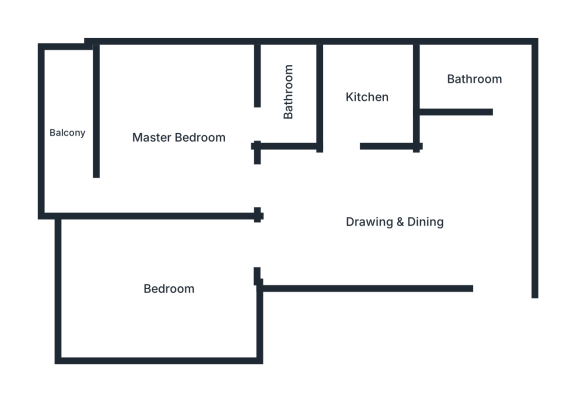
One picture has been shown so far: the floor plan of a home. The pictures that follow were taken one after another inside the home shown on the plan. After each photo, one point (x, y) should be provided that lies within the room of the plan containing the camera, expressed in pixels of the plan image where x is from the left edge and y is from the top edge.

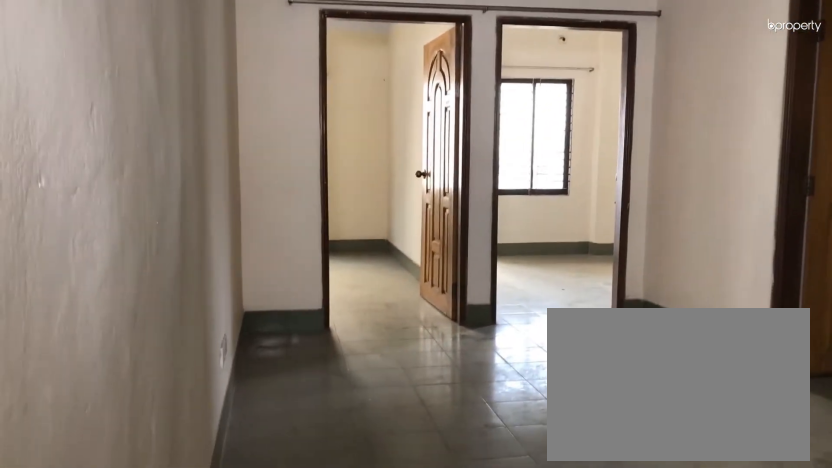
(395, 226)
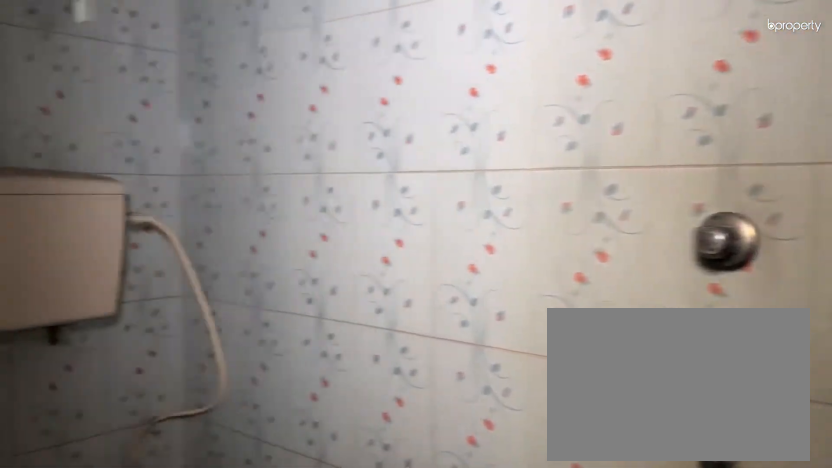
(473, 79)
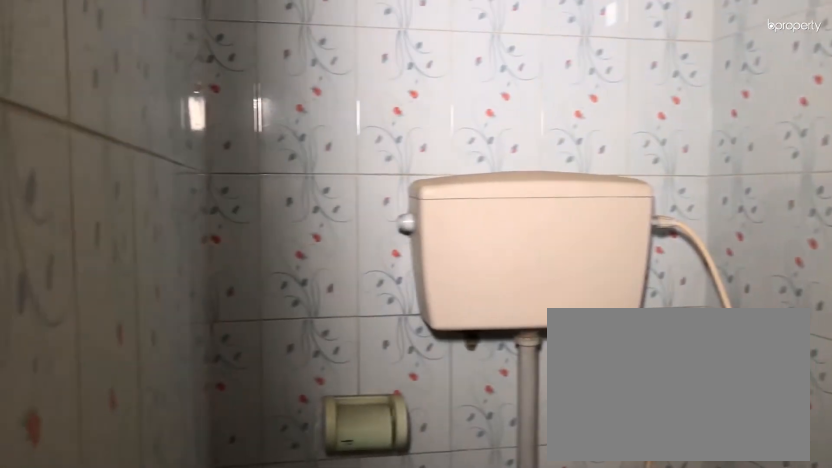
(473, 79)
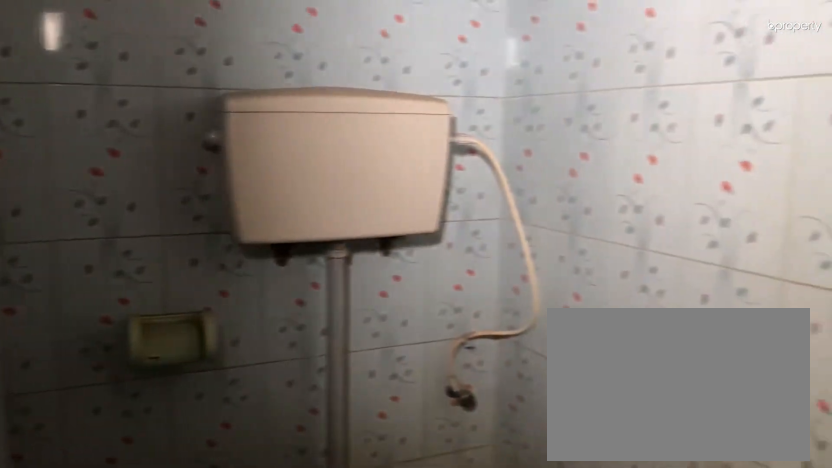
(473, 79)
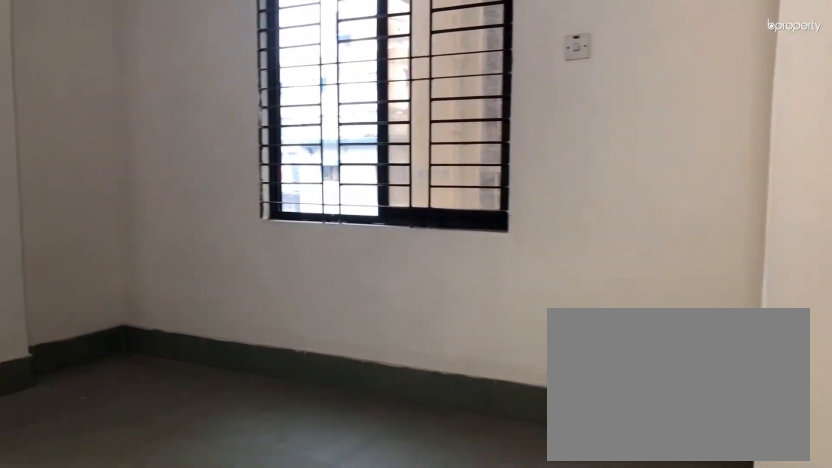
(175, 142)
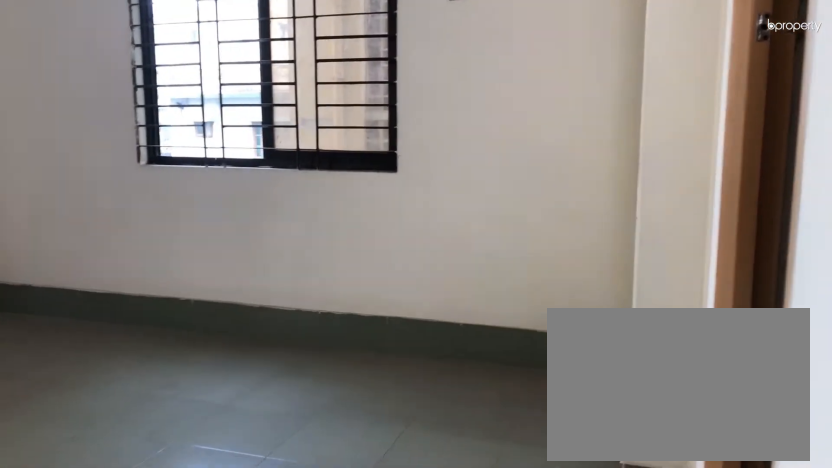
(175, 142)
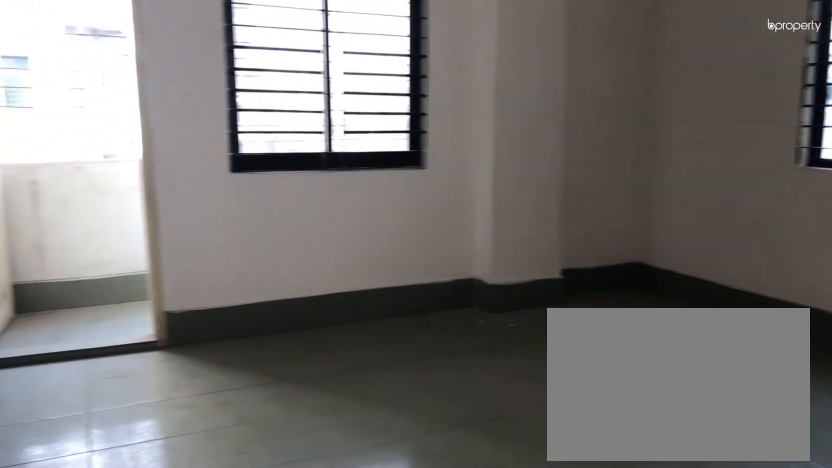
(175, 142)
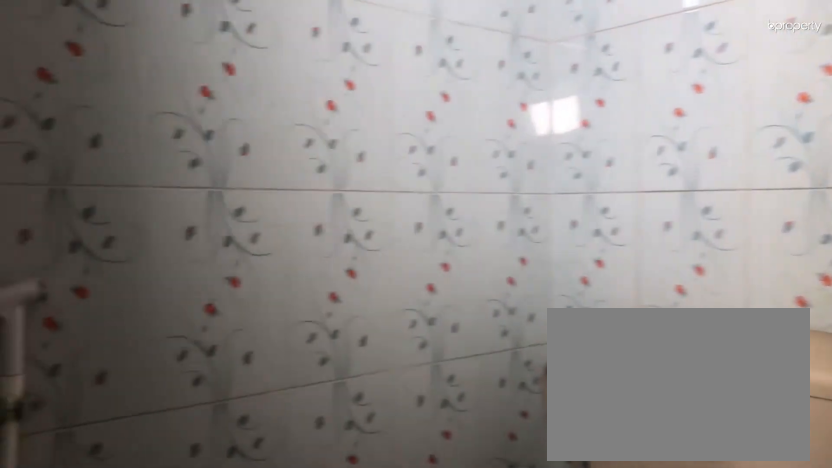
(286, 101)
